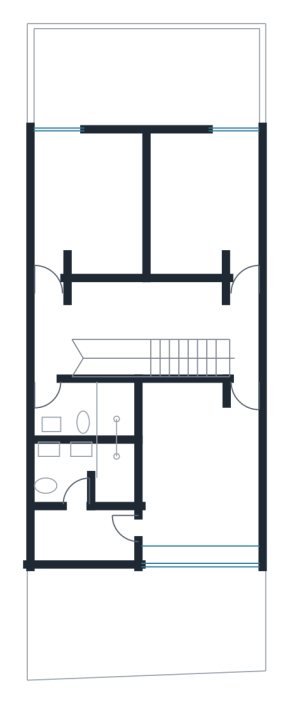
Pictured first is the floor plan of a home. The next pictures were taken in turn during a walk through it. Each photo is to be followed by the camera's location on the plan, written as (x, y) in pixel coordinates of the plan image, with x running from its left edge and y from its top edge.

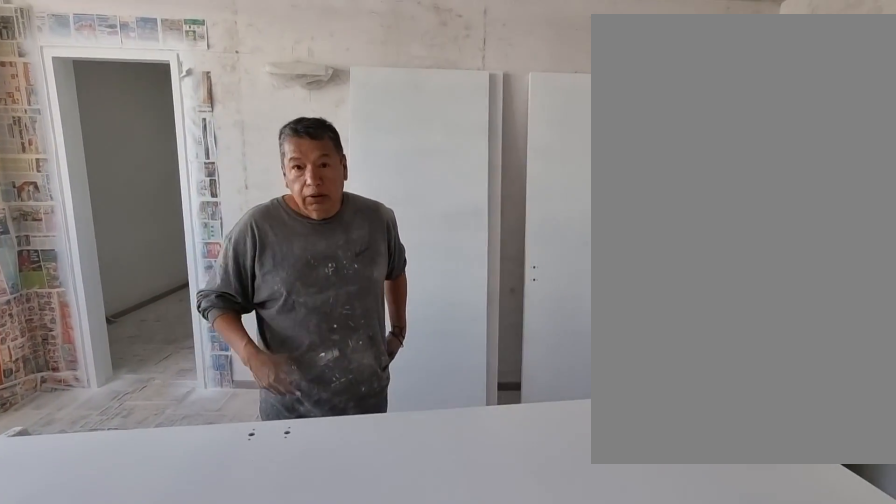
(238, 422)
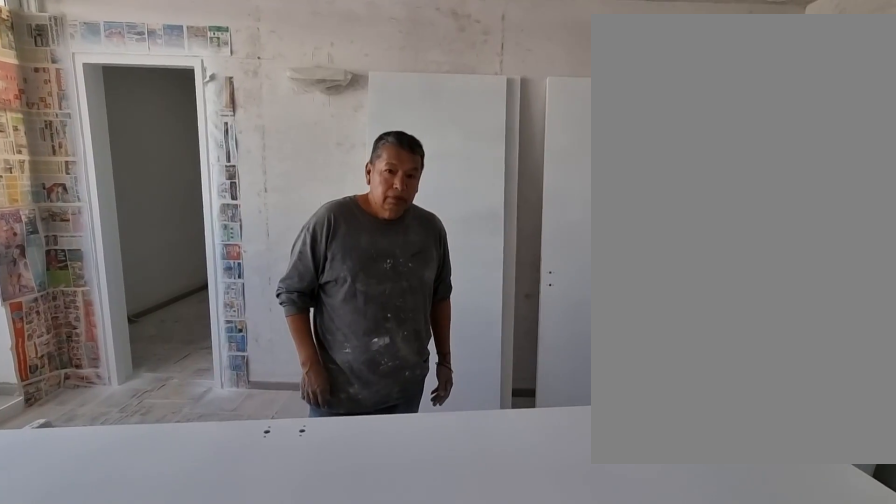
(234, 449)
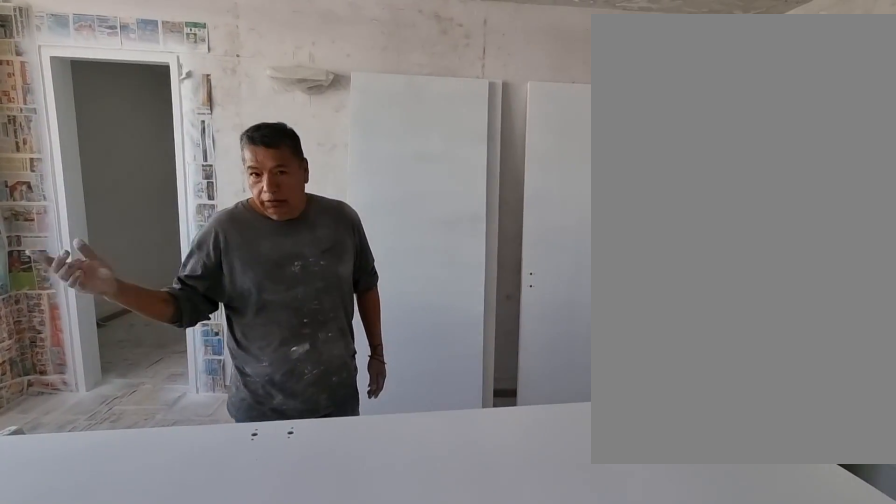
(235, 449)
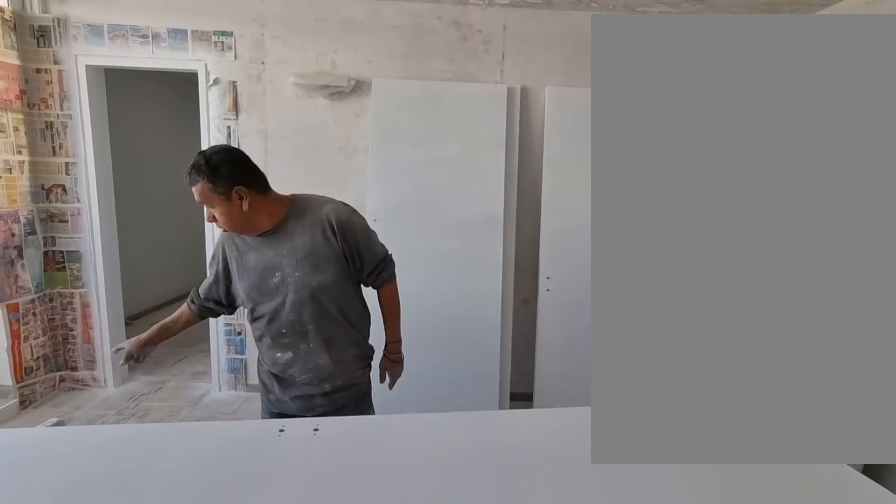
(234, 449)
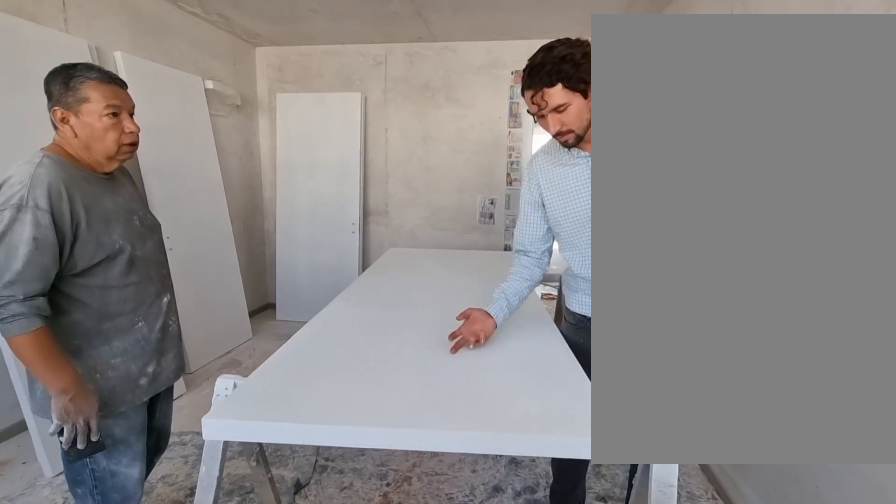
(203, 513)
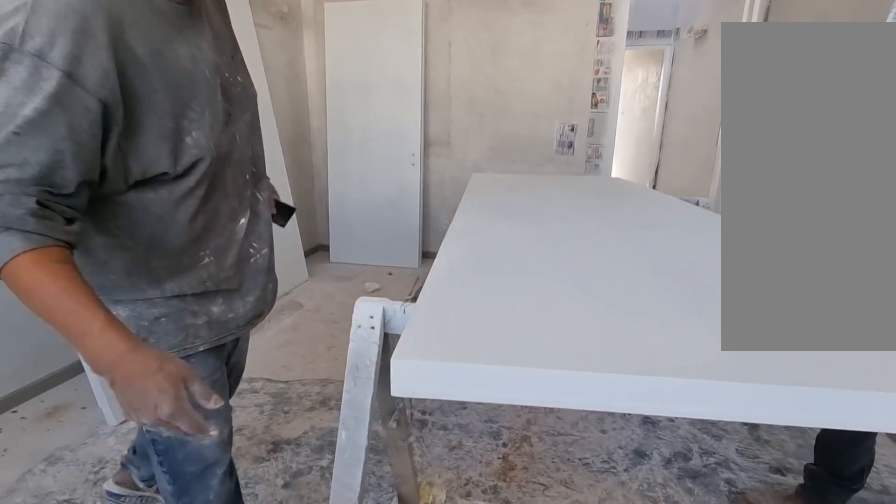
(199, 514)
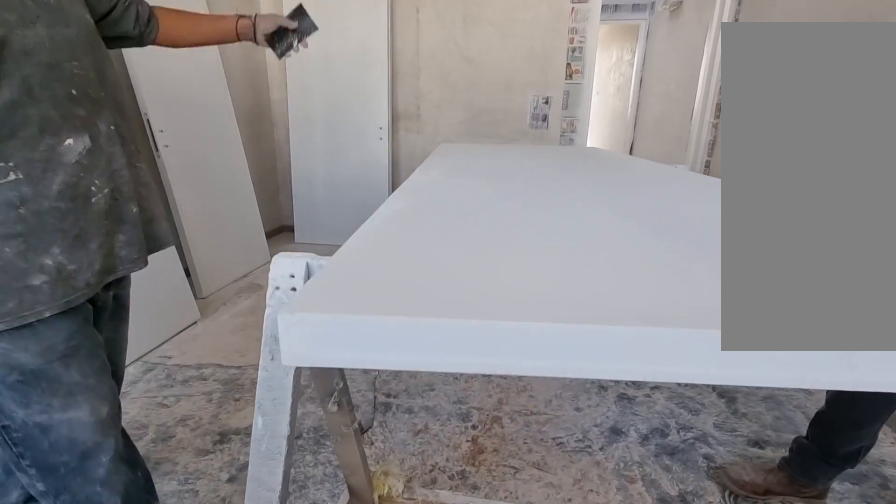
(204, 513)
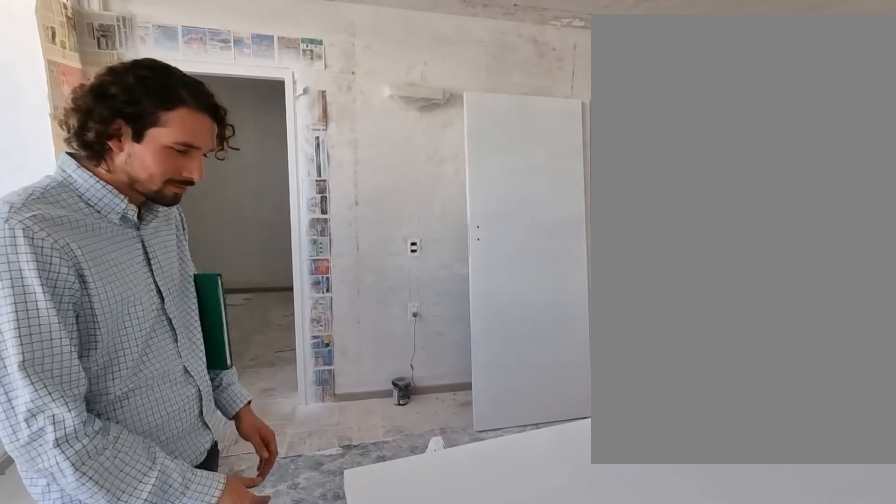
(205, 519)
